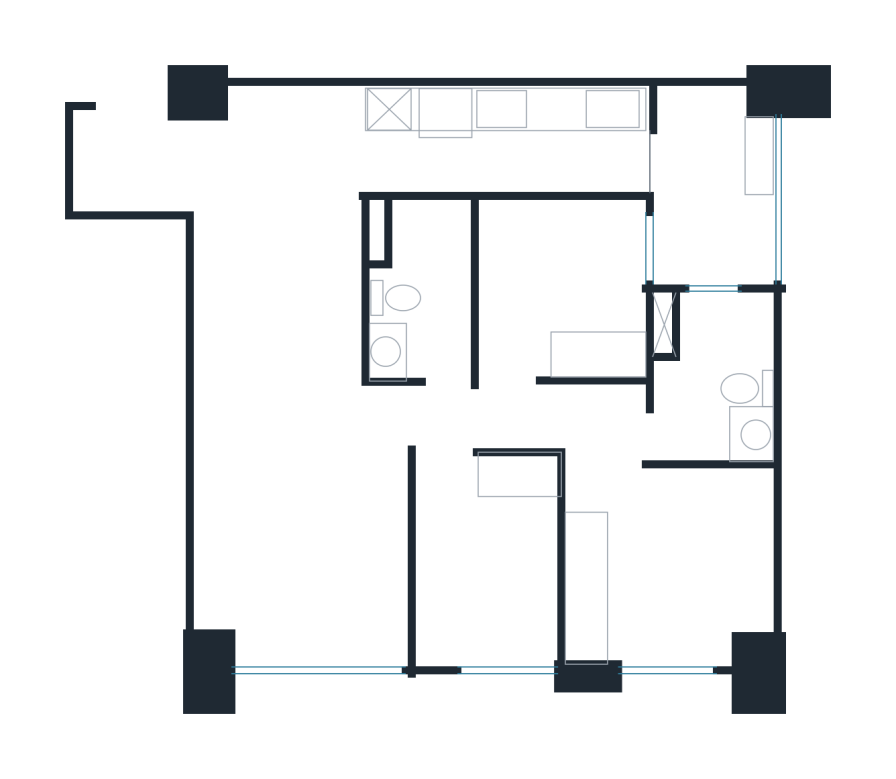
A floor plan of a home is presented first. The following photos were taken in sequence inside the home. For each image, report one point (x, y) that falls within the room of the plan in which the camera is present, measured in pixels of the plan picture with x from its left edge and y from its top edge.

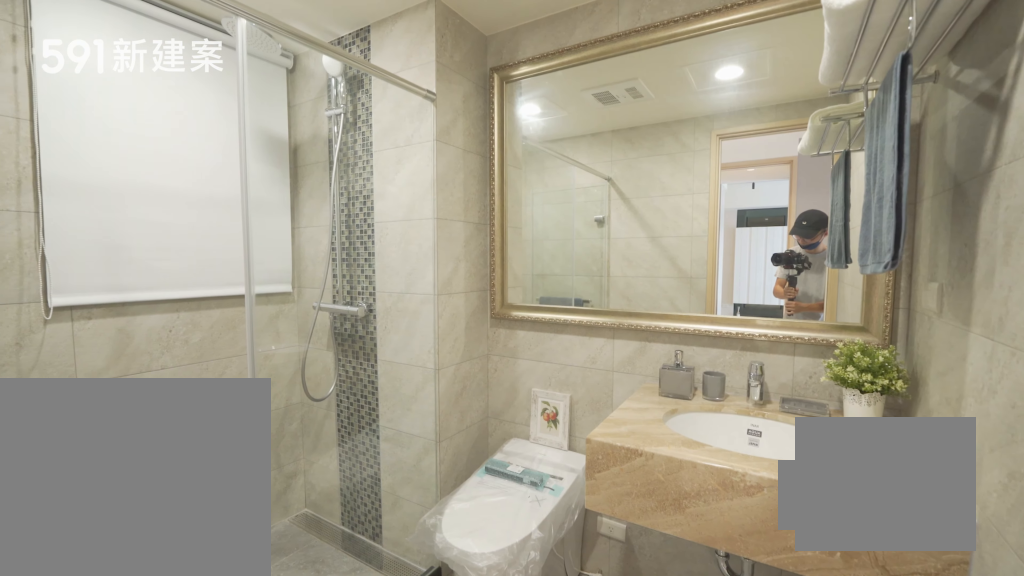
(719, 376)
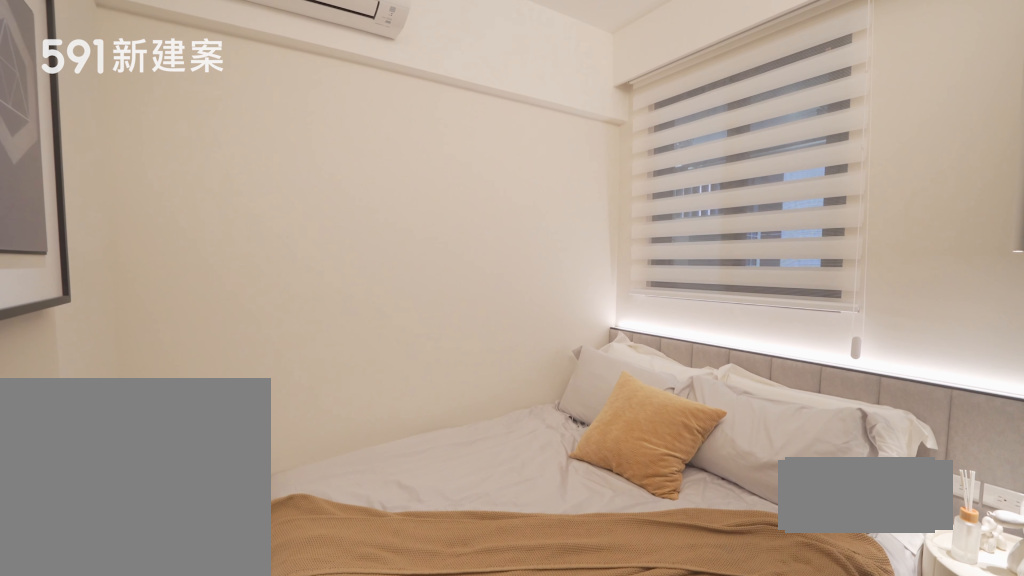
(567, 284)
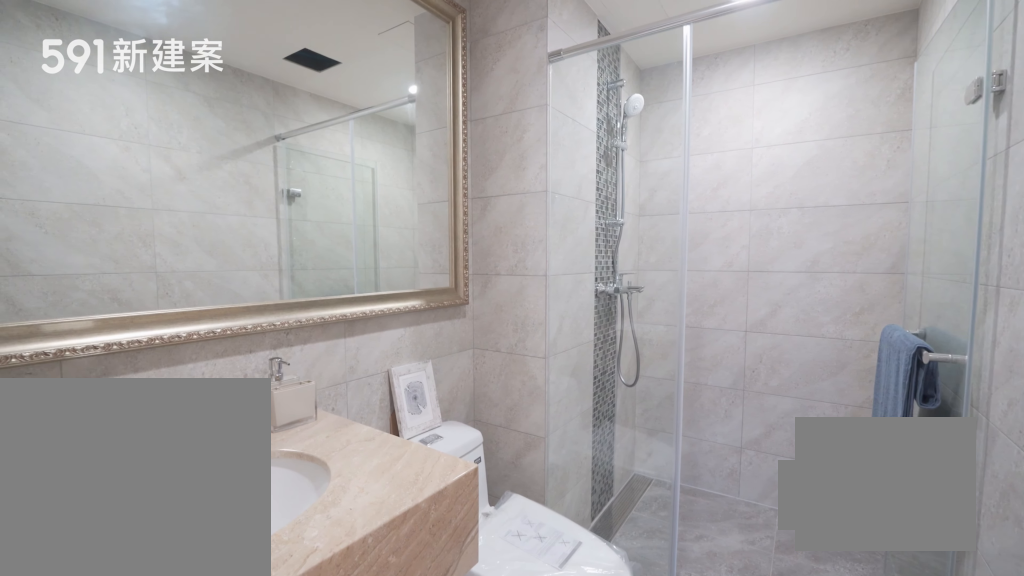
(421, 288)
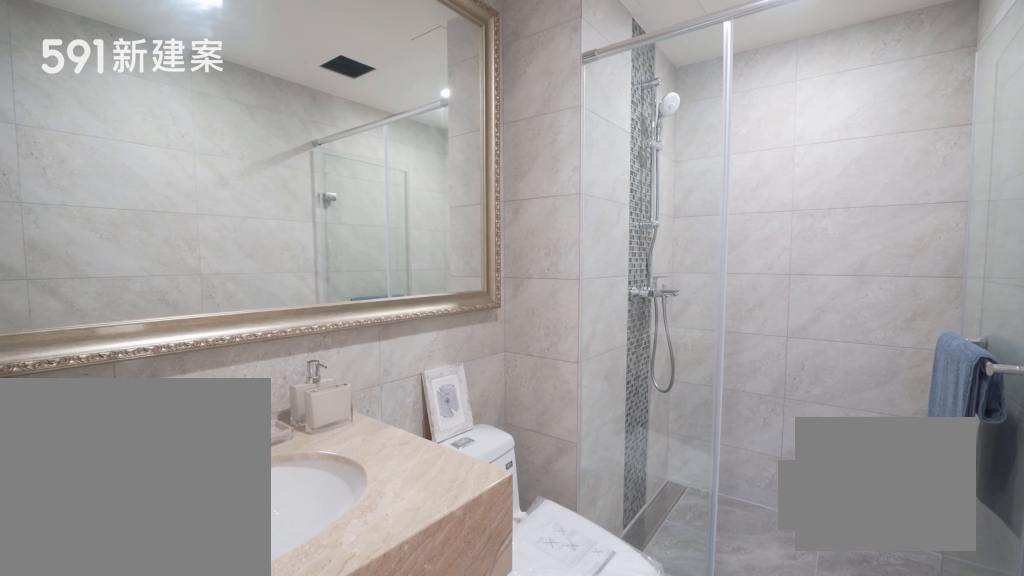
(421, 288)
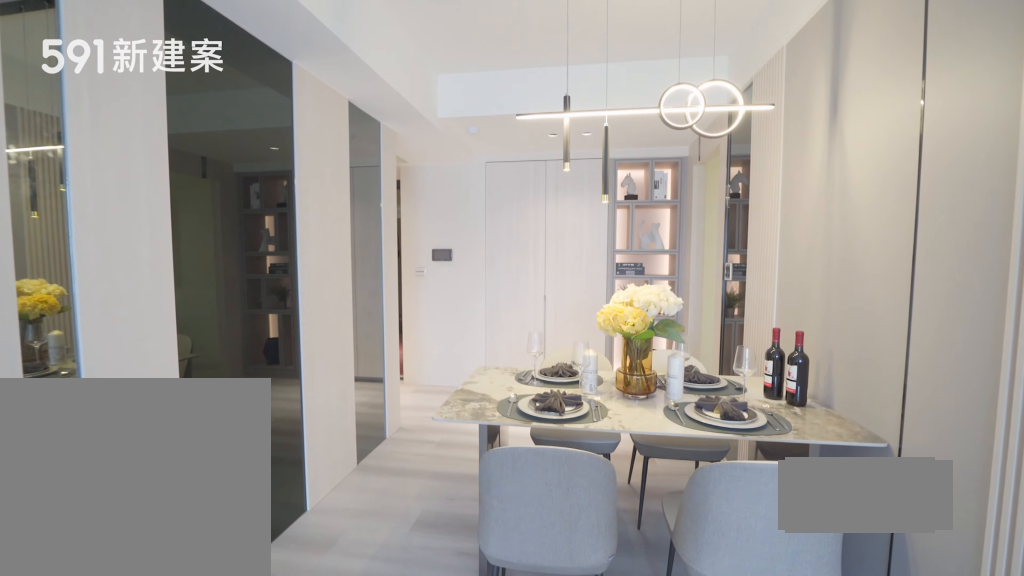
(283, 282)
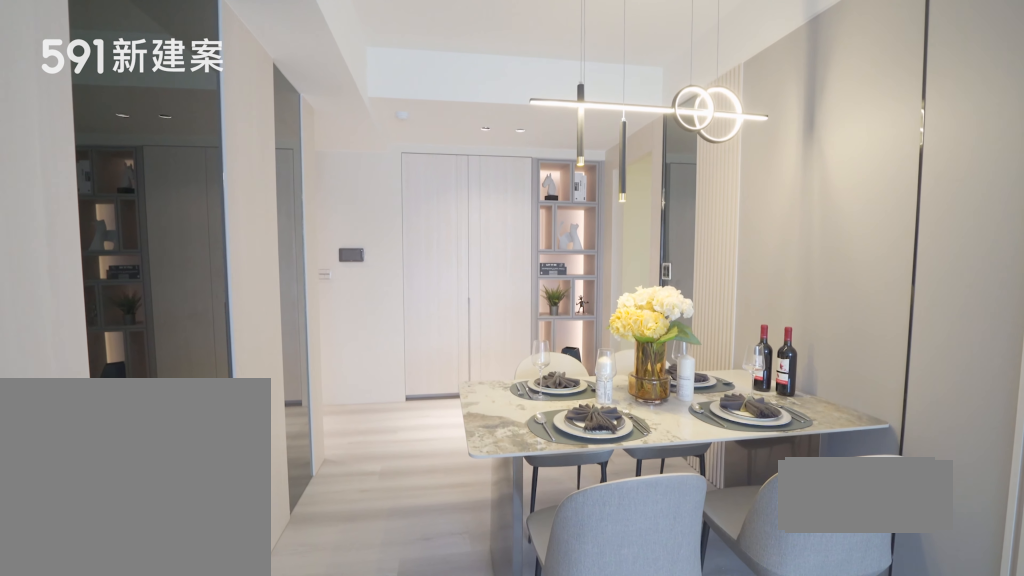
(283, 282)
